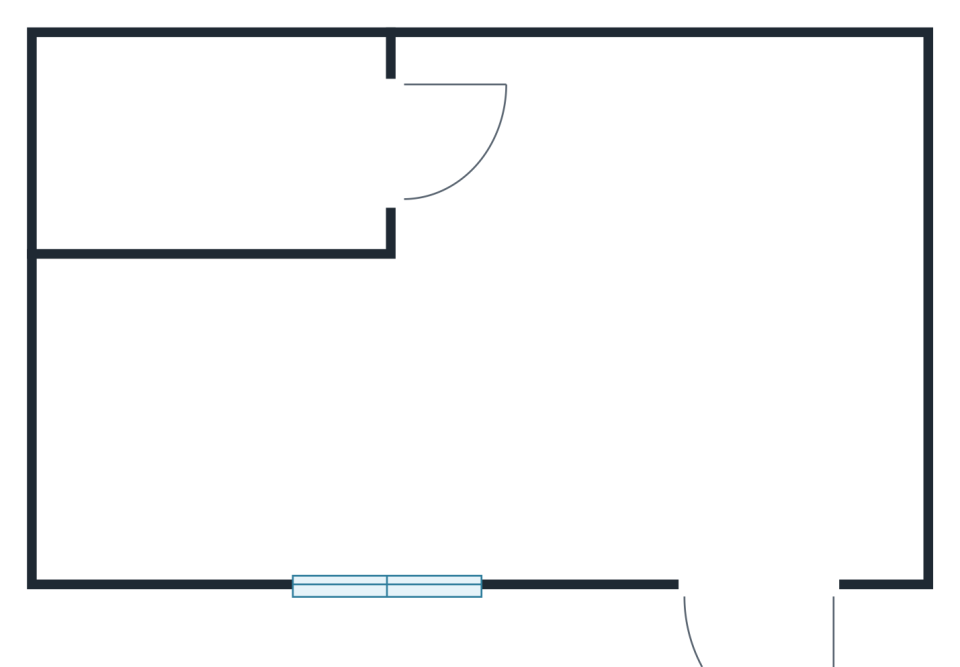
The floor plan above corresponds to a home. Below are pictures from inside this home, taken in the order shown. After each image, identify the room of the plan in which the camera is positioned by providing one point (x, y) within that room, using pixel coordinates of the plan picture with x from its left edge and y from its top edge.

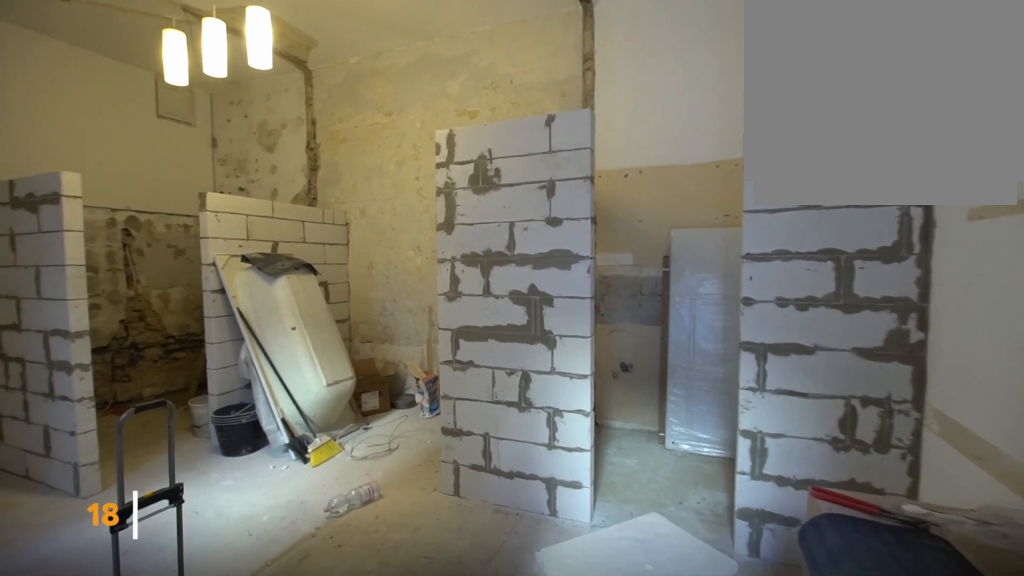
(534, 347)
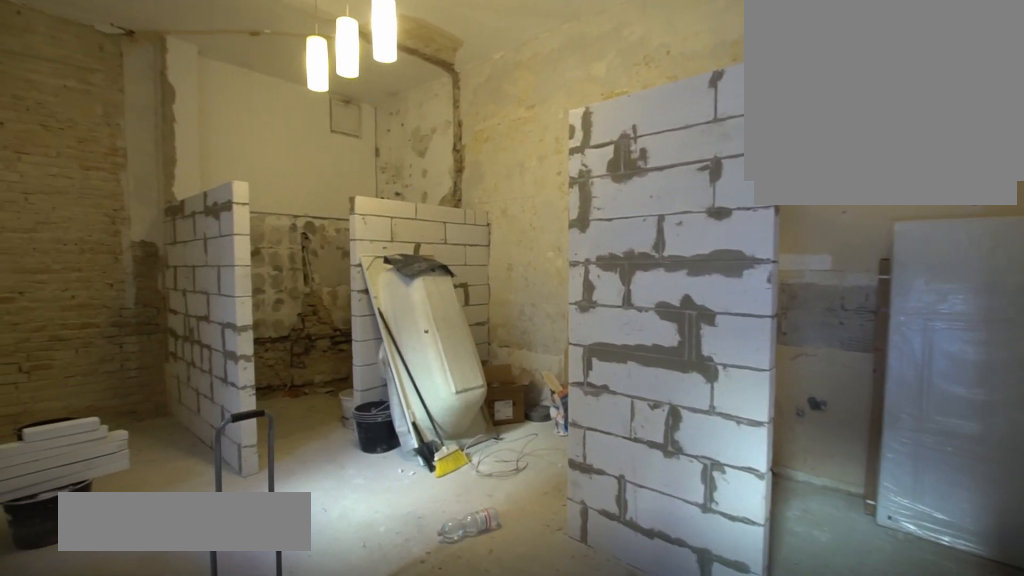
(534, 347)
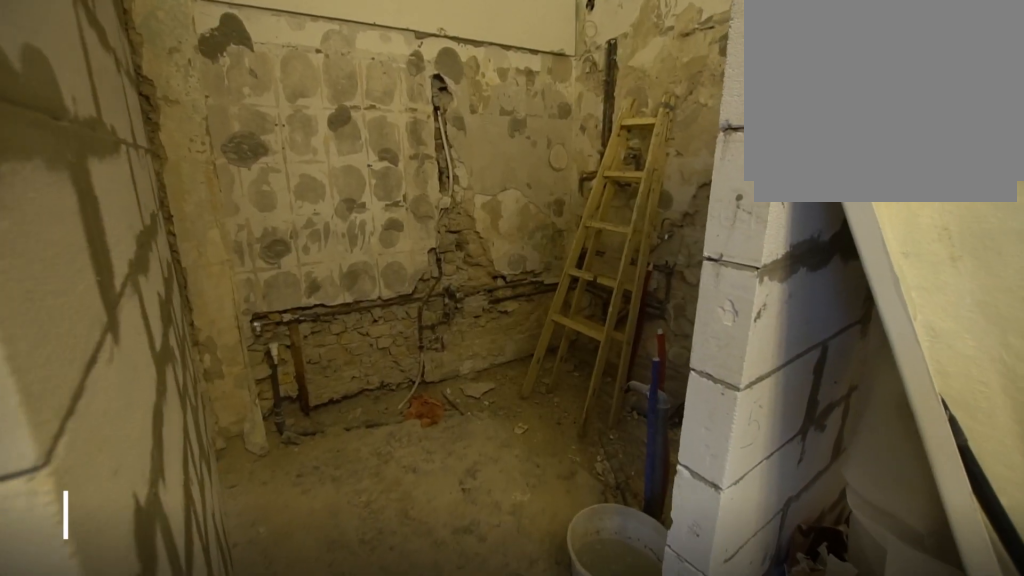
(234, 153)
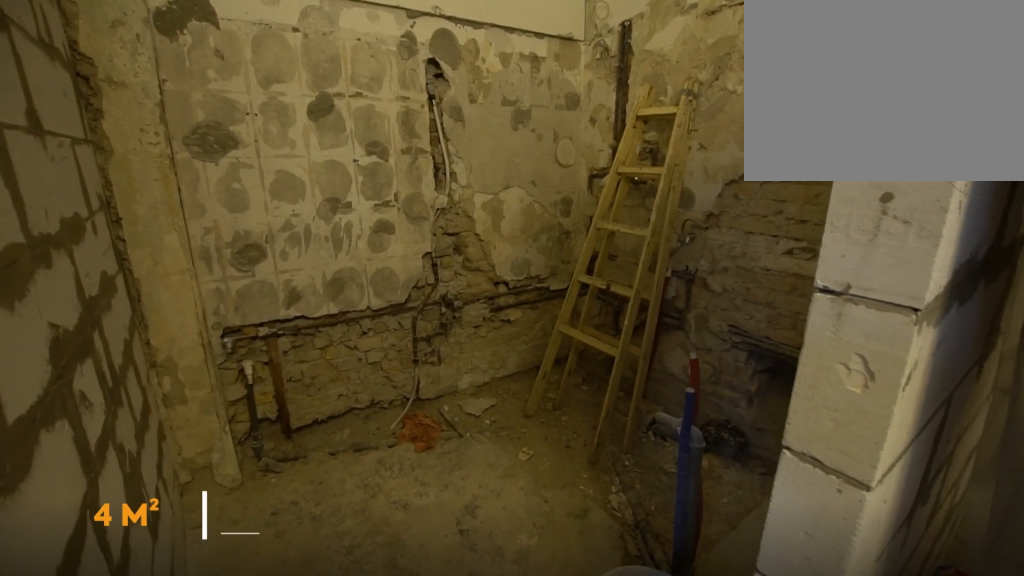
(234, 154)
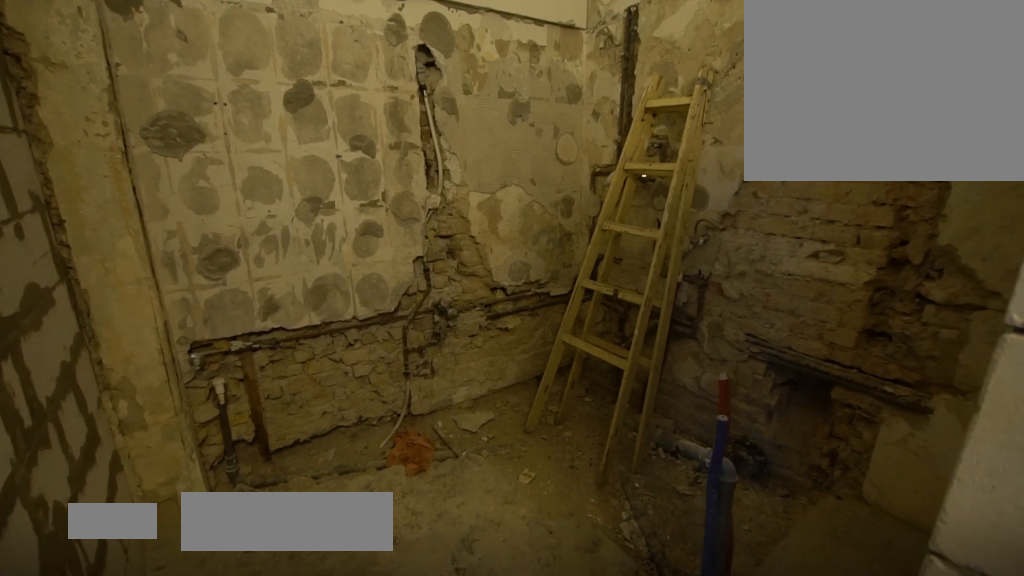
(233, 154)
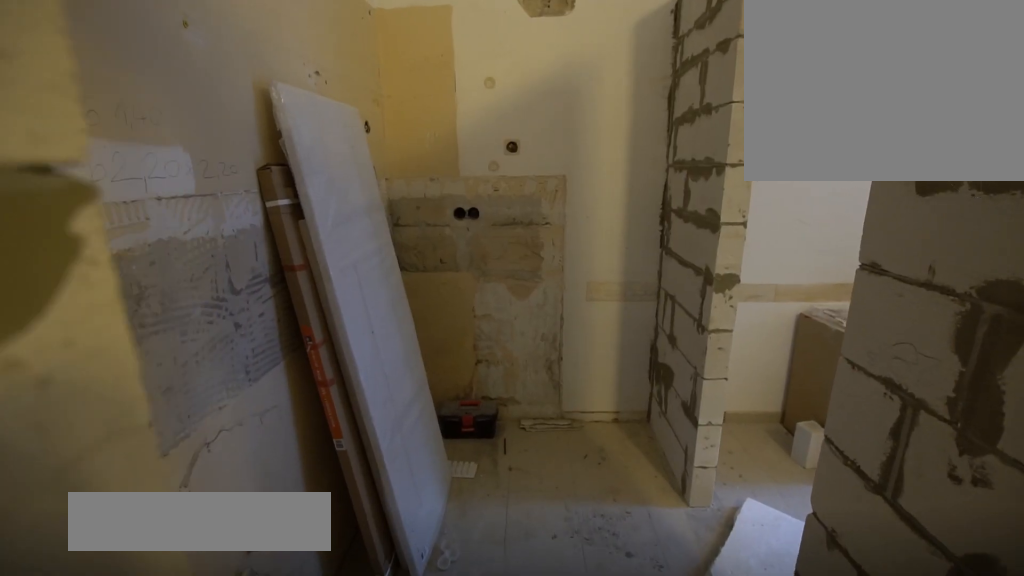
(752, 154)
